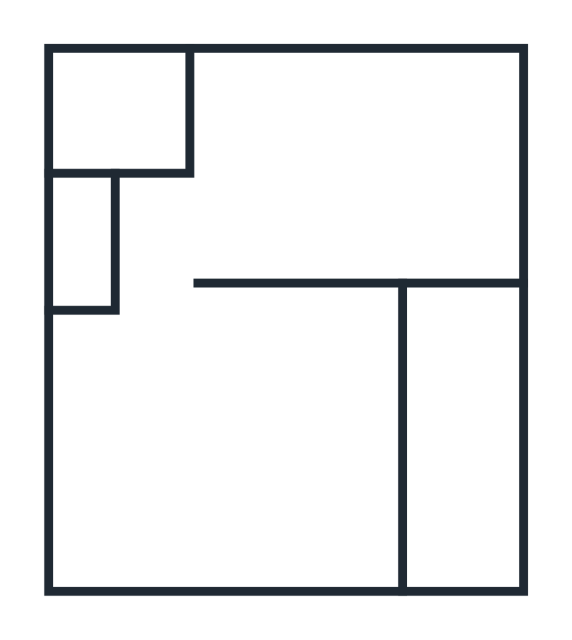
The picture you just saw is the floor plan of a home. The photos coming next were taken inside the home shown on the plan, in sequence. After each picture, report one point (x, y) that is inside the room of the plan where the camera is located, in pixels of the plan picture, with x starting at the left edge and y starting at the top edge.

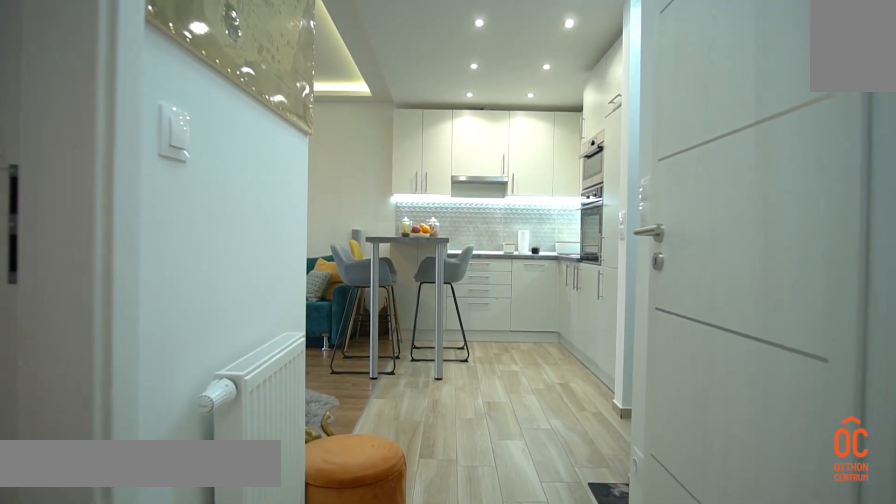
(213, 467)
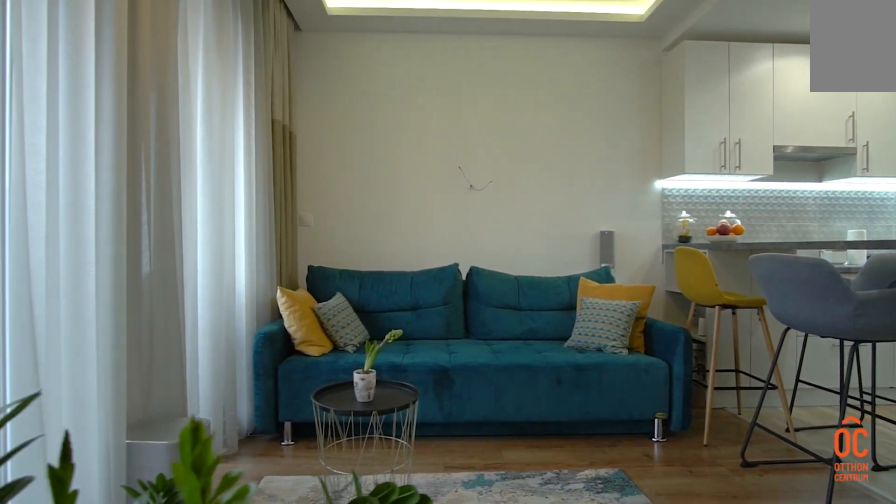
(213, 466)
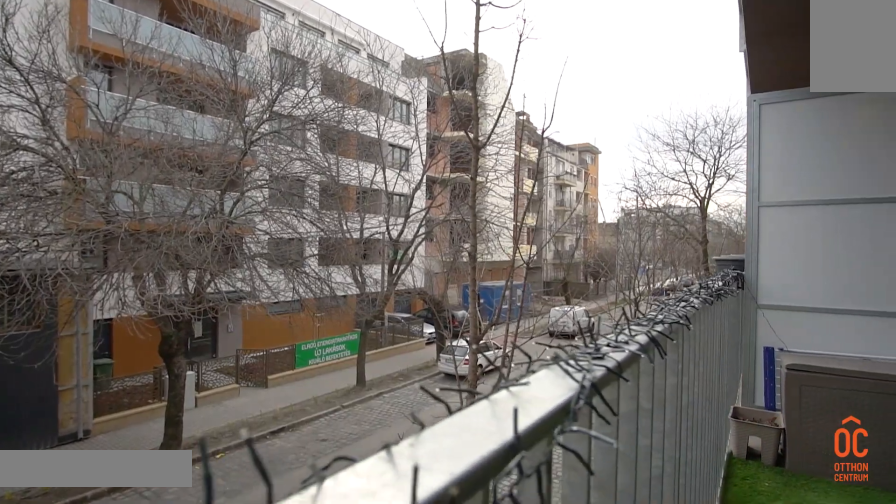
(466, 431)
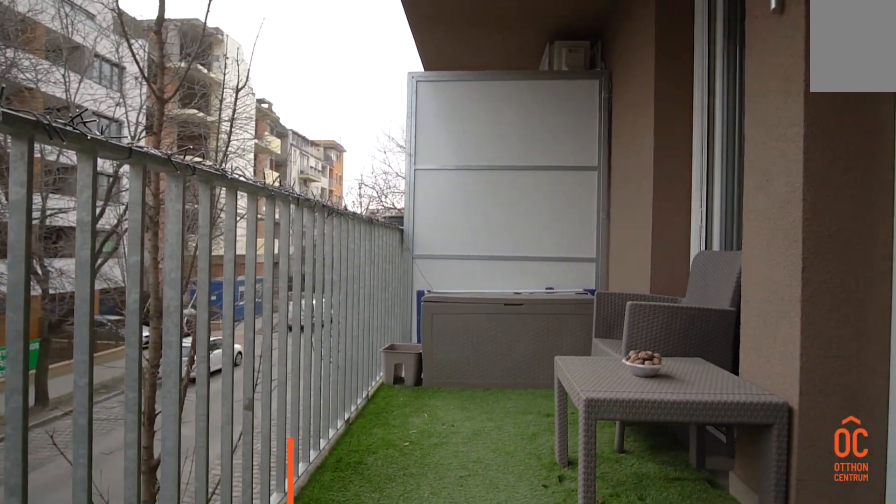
(467, 431)
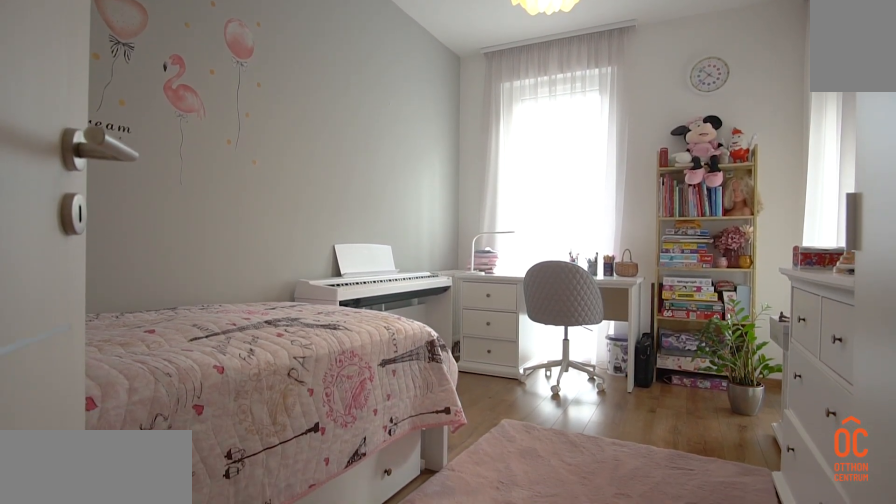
(366, 168)
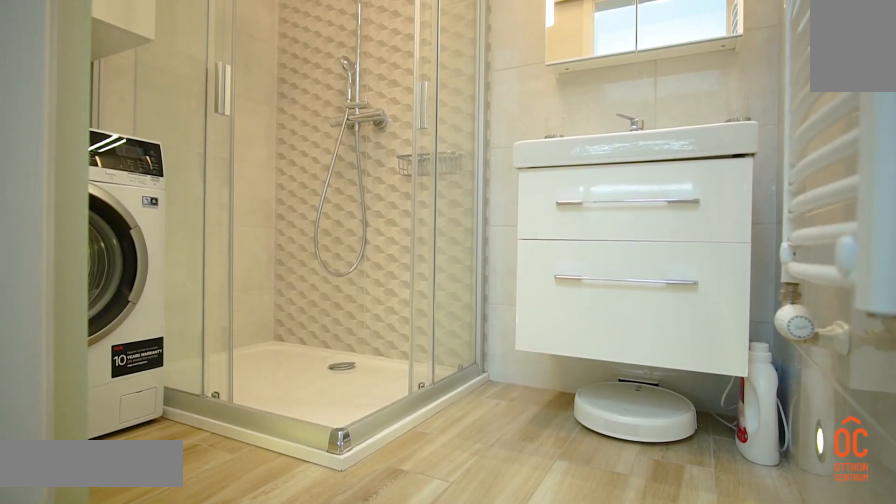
(113, 117)
